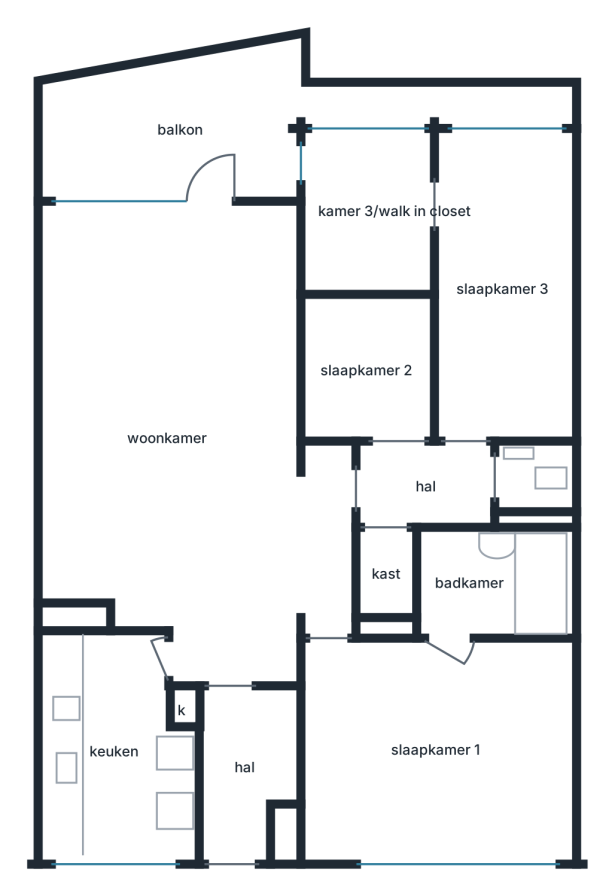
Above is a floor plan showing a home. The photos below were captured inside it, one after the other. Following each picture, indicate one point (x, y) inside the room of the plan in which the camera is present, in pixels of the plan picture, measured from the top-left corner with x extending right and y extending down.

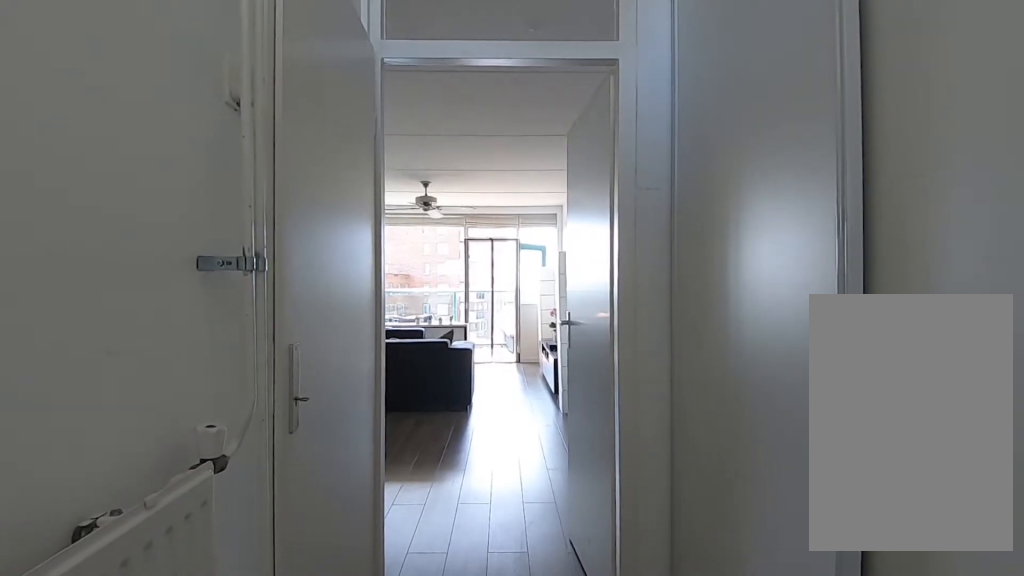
(244, 766)
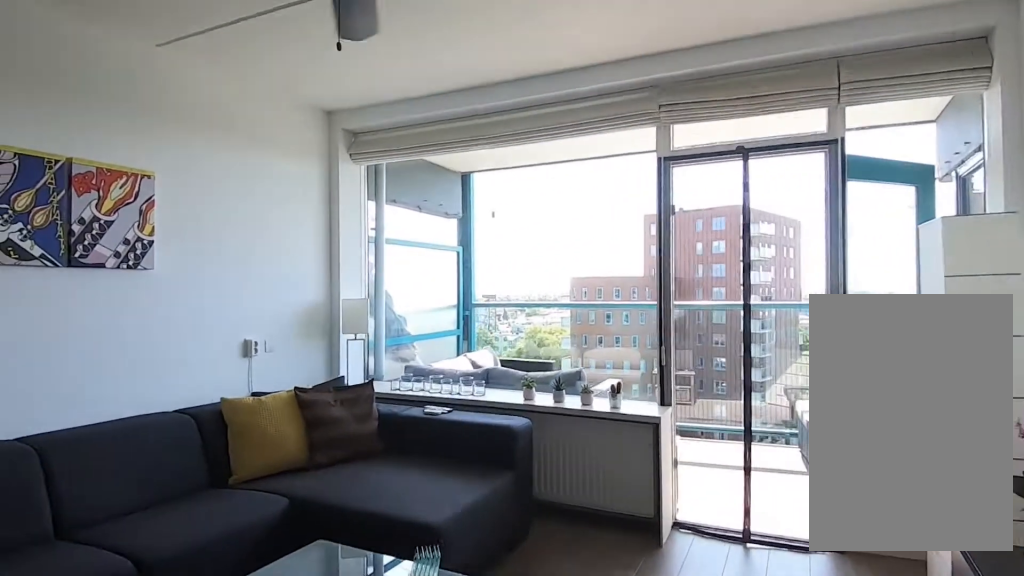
(188, 437)
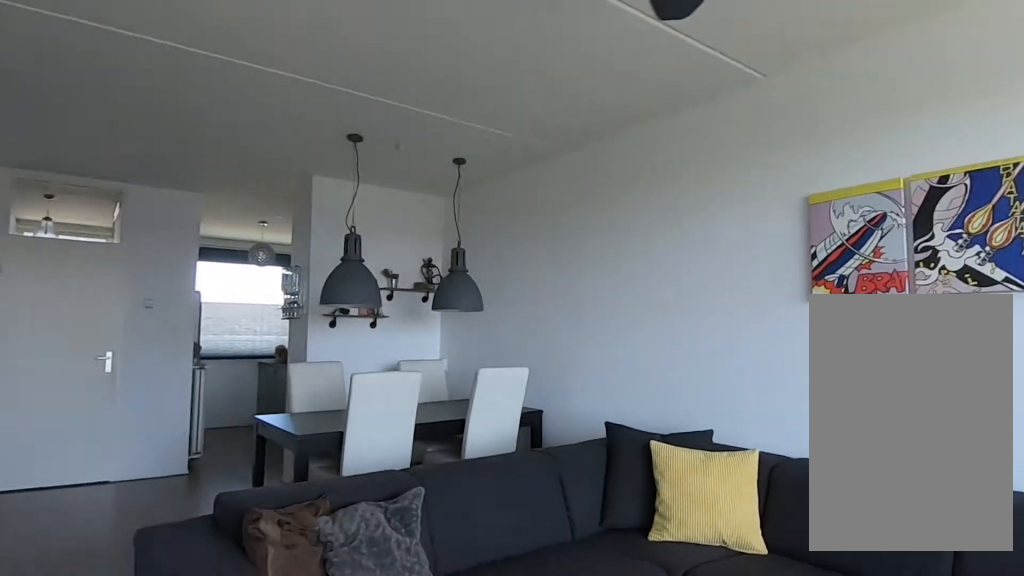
(188, 437)
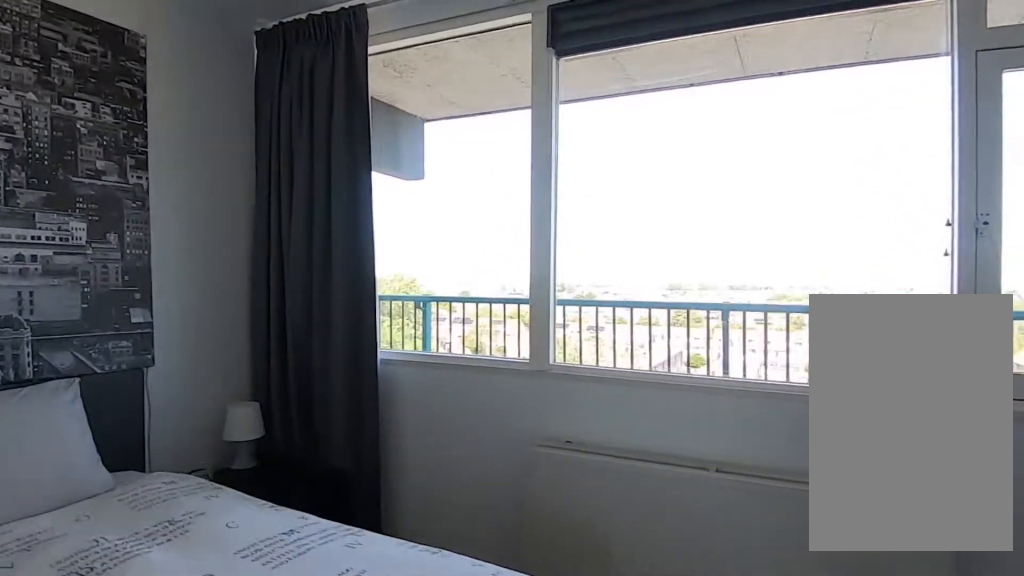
(435, 751)
